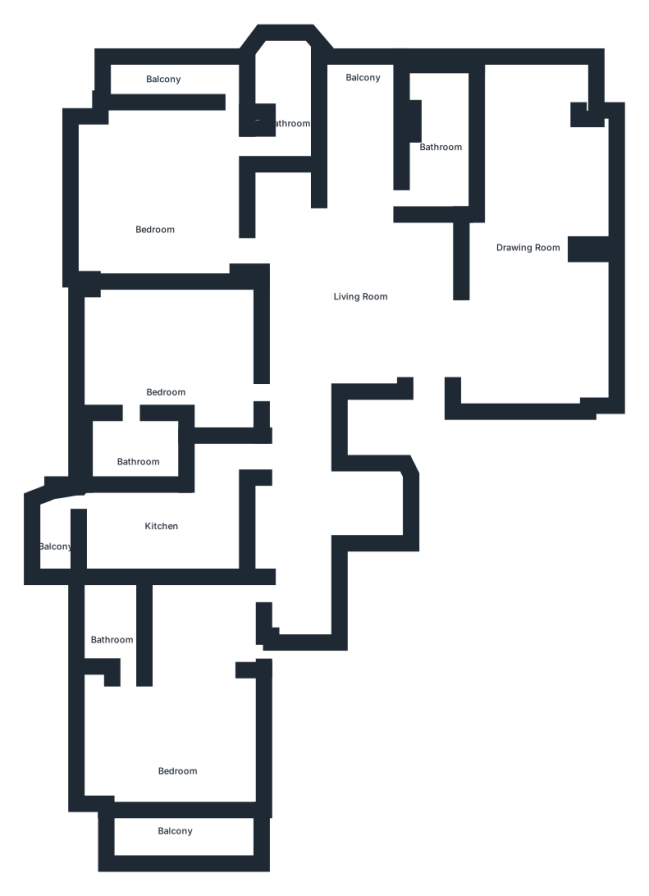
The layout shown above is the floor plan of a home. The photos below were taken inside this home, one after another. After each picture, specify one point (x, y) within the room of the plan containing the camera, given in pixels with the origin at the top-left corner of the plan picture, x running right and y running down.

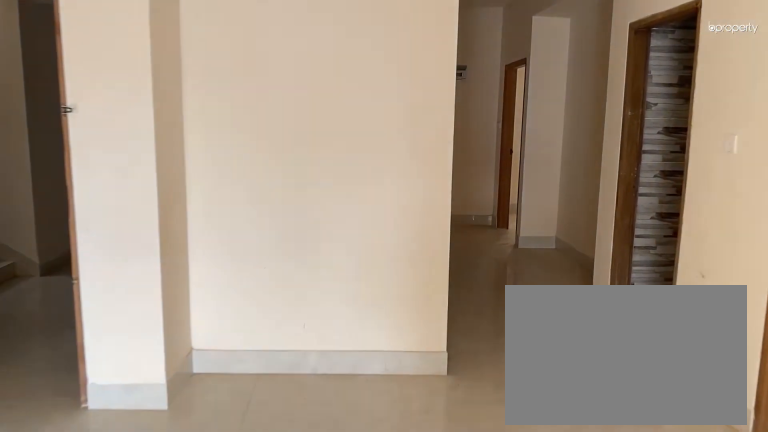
(366, 294)
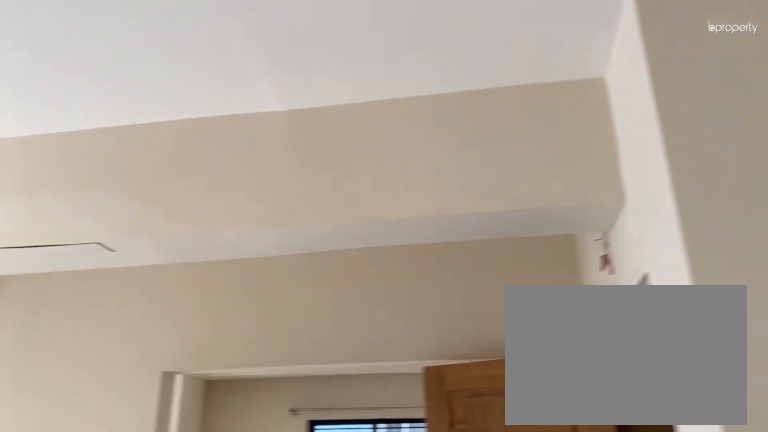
(366, 294)
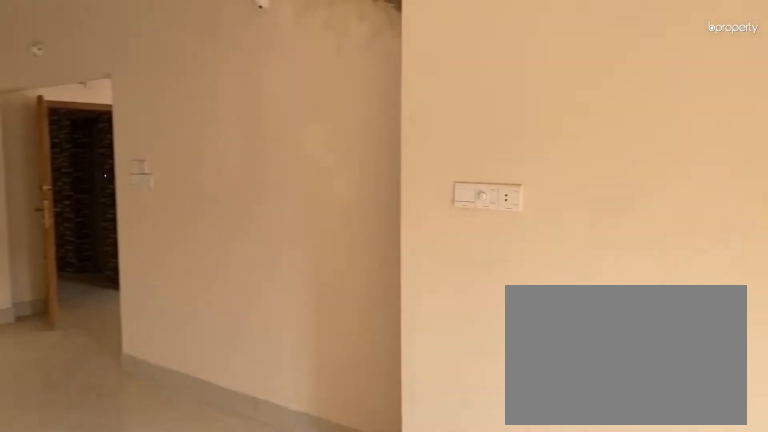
(527, 241)
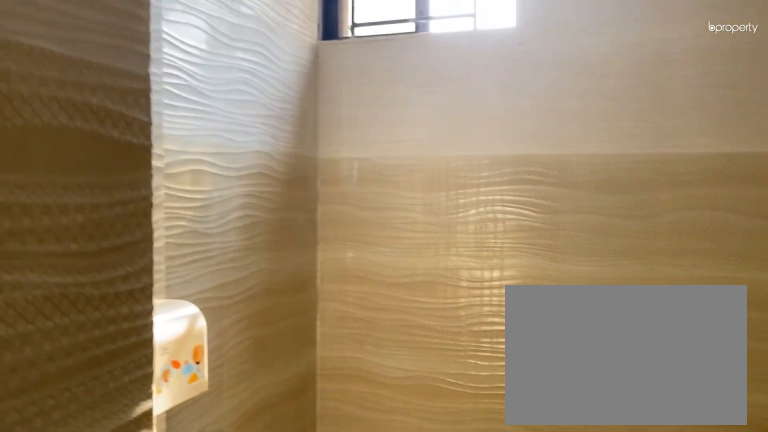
(442, 140)
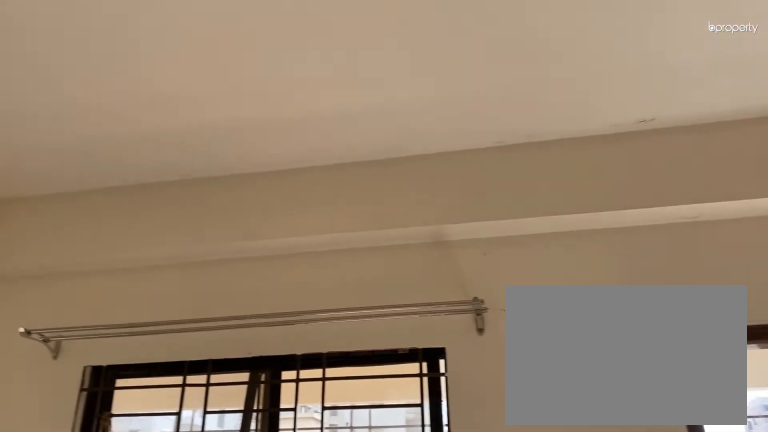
(159, 211)
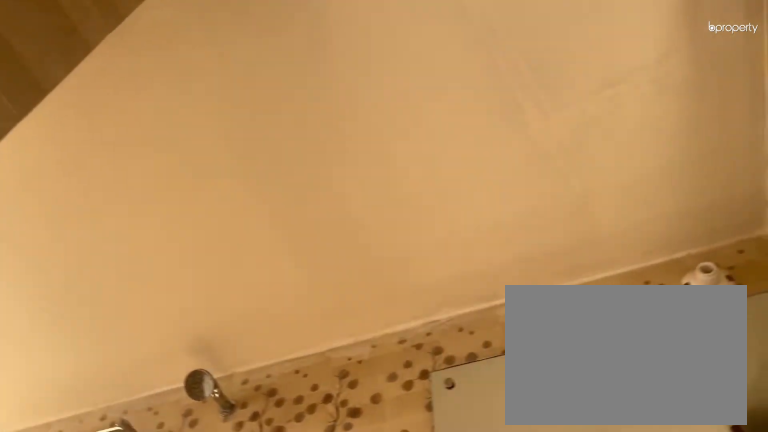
(294, 116)
